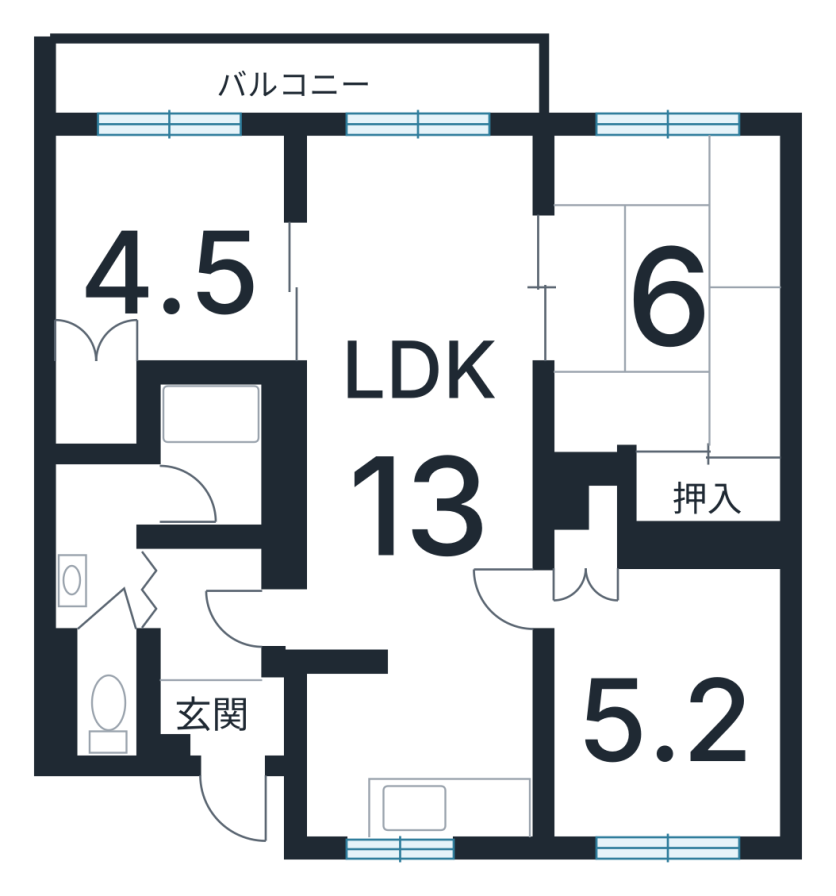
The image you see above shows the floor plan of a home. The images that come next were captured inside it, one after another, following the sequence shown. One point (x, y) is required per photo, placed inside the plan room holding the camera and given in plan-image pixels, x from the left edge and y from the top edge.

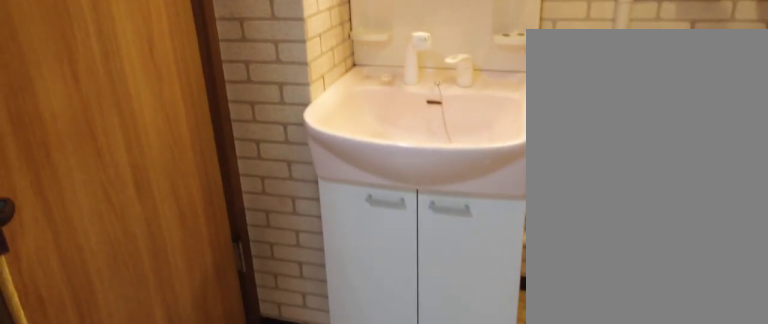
(111, 568)
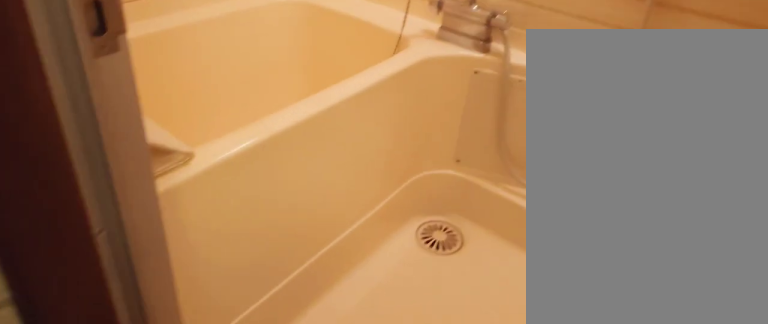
(206, 457)
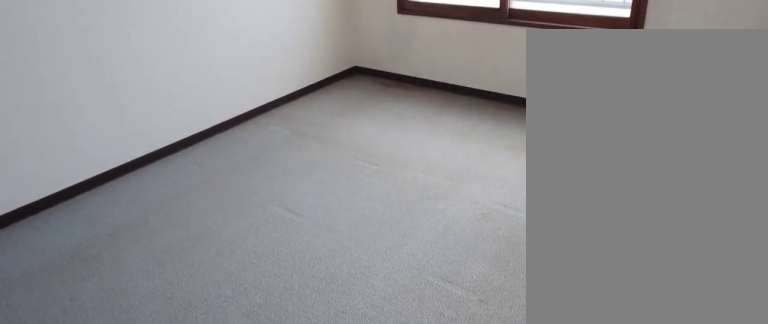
(670, 692)
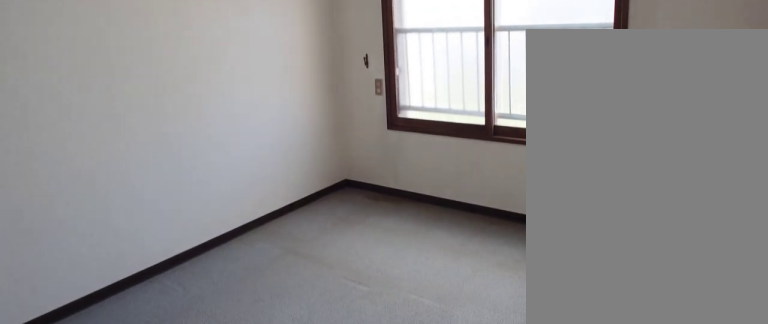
(670, 692)
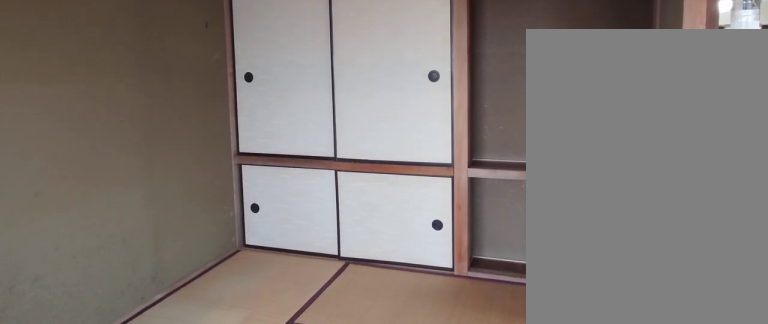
(684, 280)
